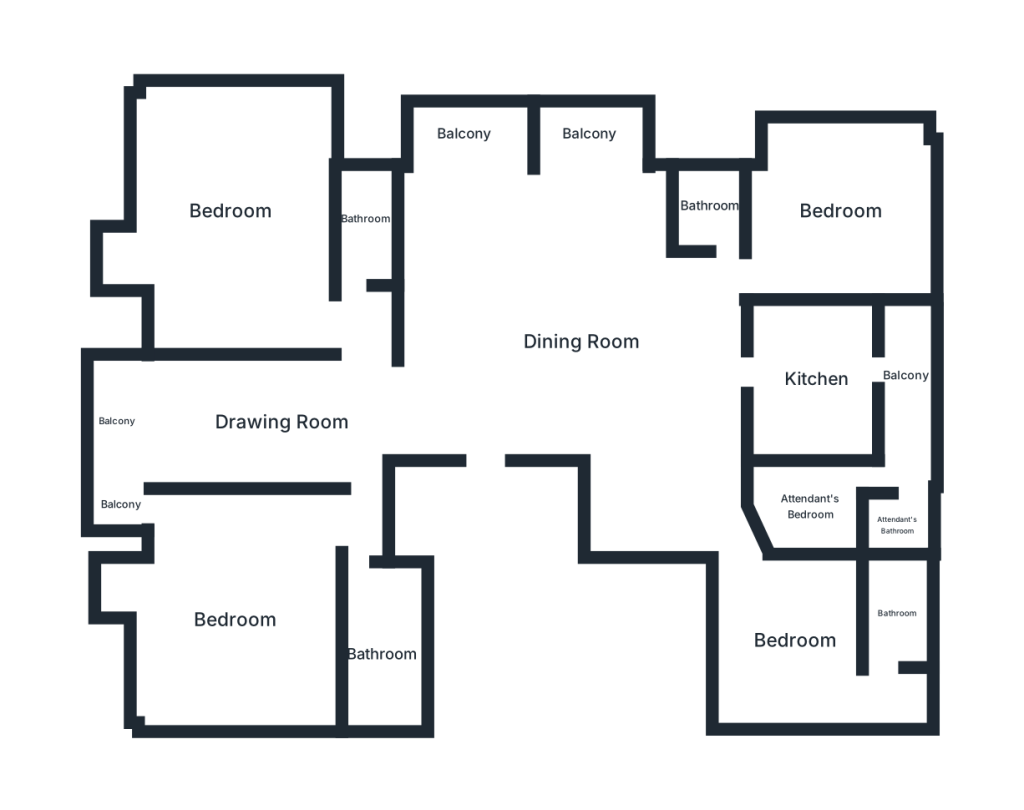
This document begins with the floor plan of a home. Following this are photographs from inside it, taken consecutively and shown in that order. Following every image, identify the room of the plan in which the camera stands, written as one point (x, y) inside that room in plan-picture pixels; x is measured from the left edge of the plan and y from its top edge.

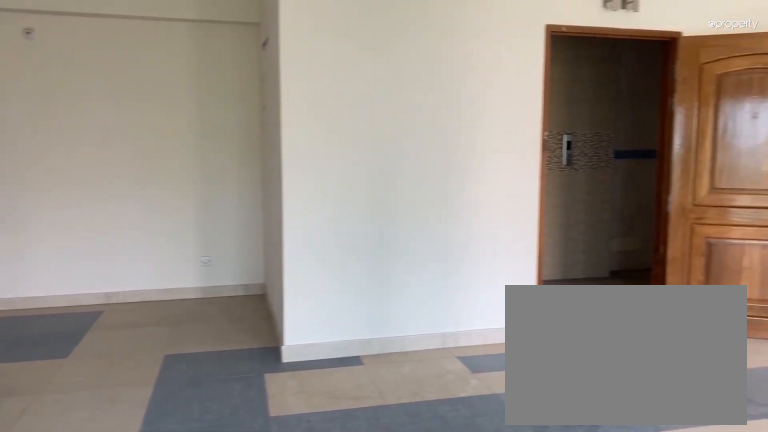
(582, 341)
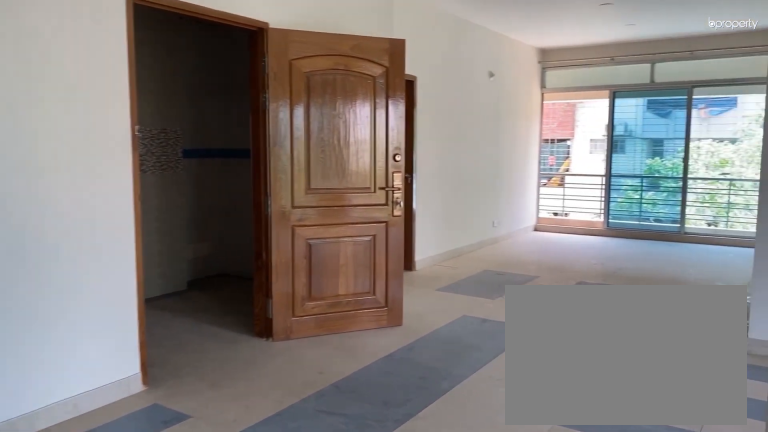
(582, 341)
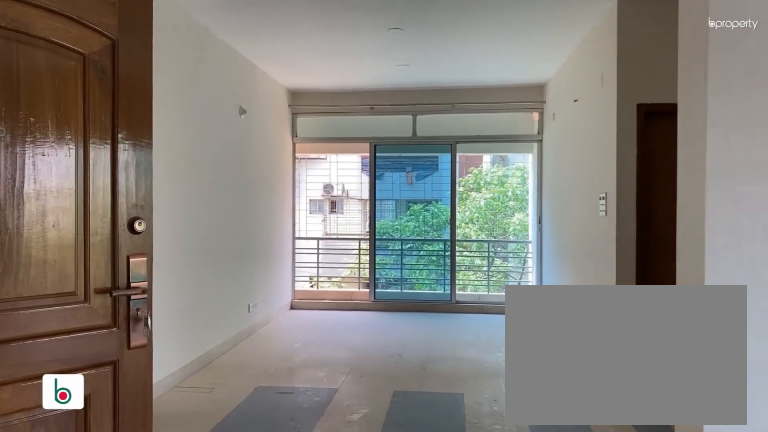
(278, 420)
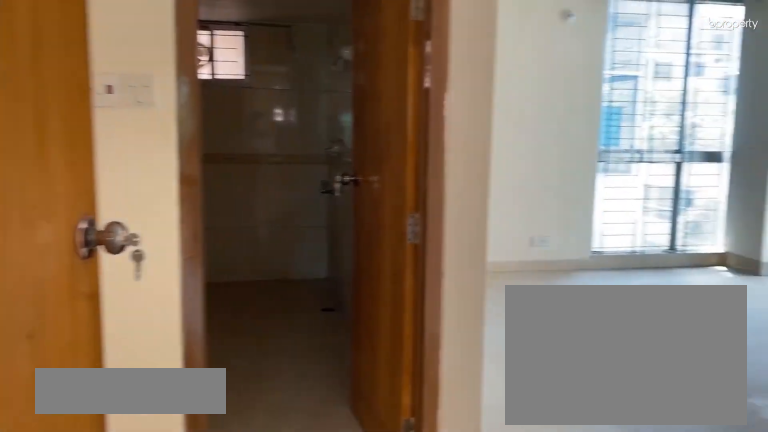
(235, 616)
